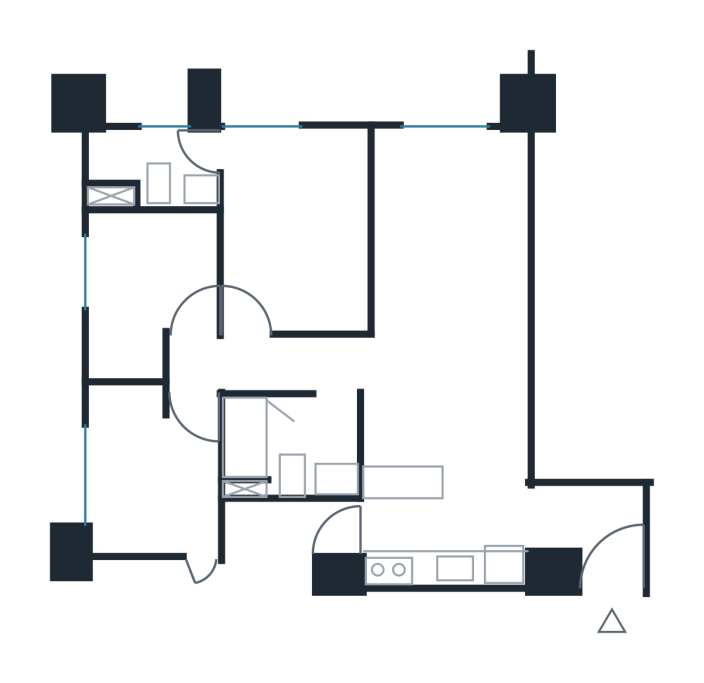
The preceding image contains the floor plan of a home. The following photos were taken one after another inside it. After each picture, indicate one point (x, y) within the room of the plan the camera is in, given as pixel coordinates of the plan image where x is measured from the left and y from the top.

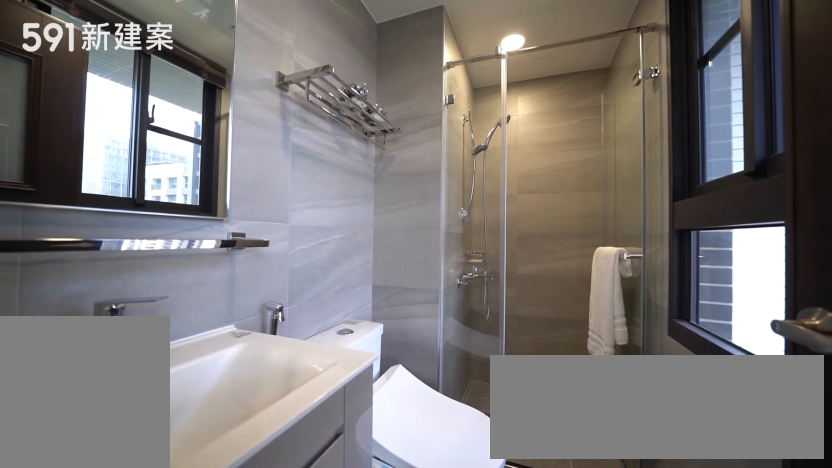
(151, 165)
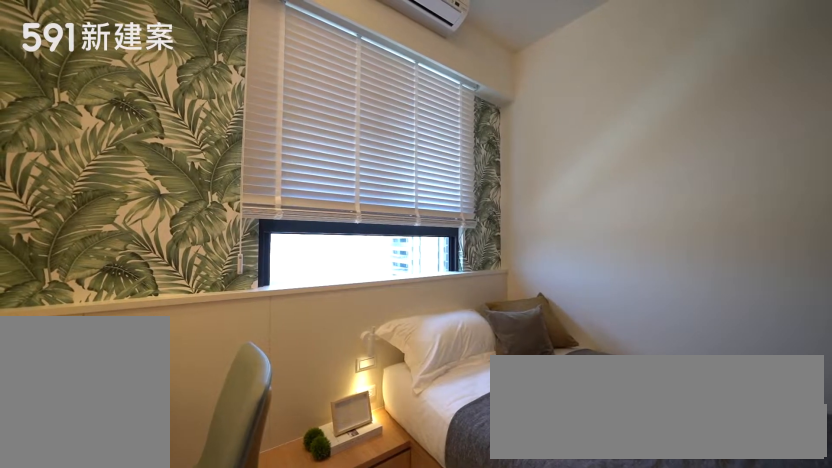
(150, 287)
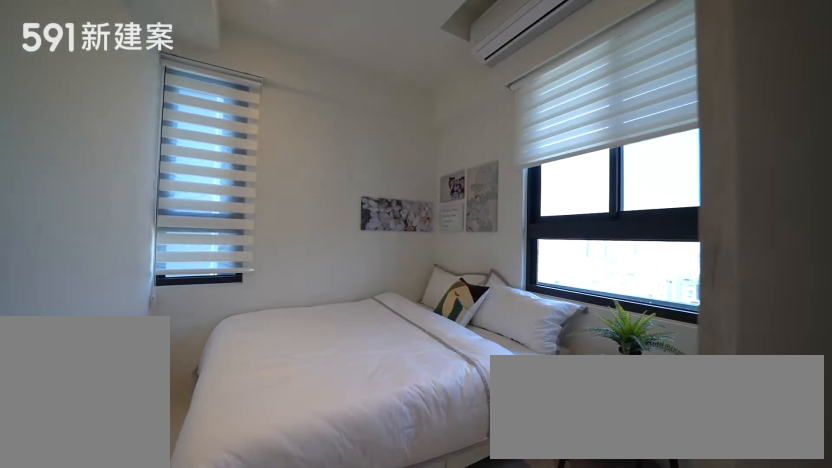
(151, 469)
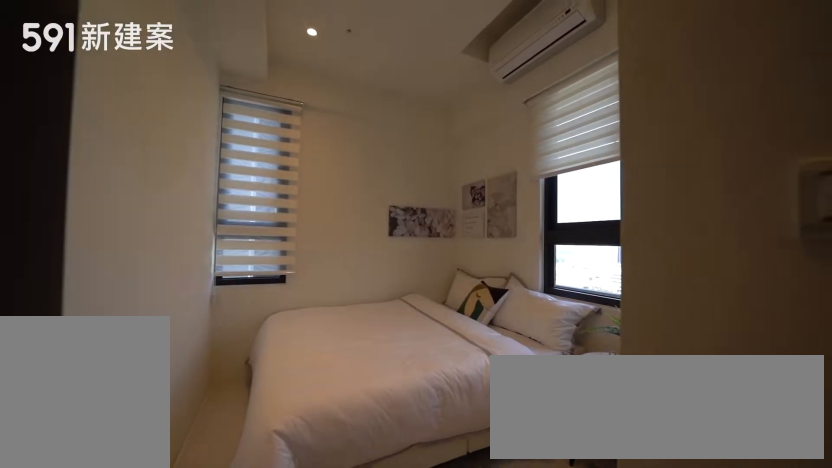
(151, 469)
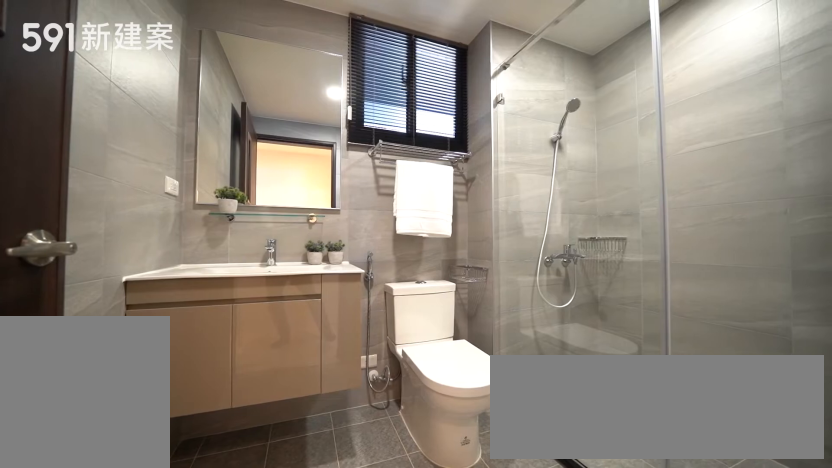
(288, 448)
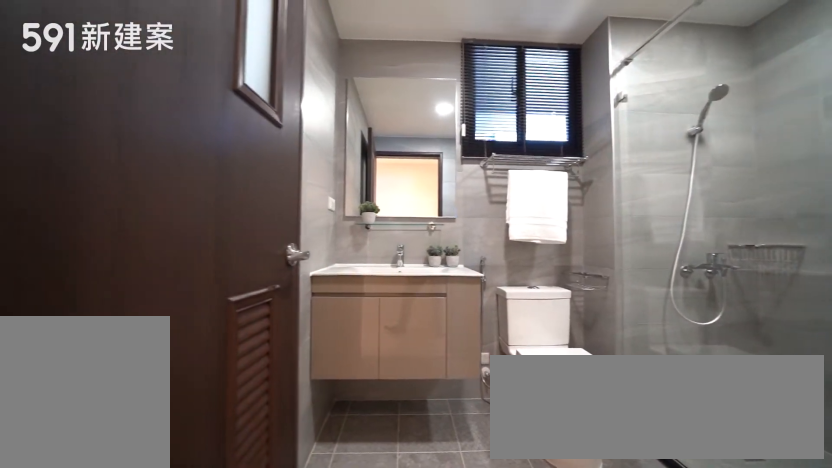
(288, 448)
